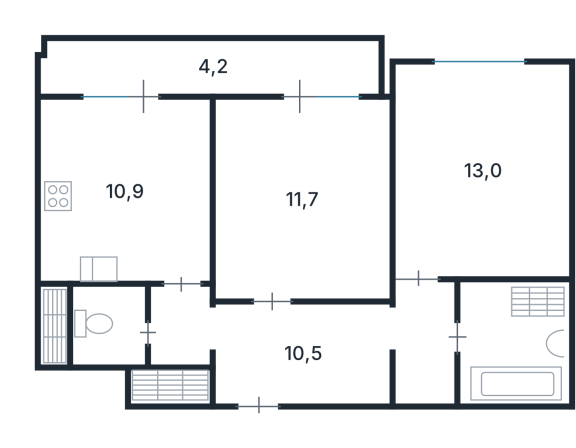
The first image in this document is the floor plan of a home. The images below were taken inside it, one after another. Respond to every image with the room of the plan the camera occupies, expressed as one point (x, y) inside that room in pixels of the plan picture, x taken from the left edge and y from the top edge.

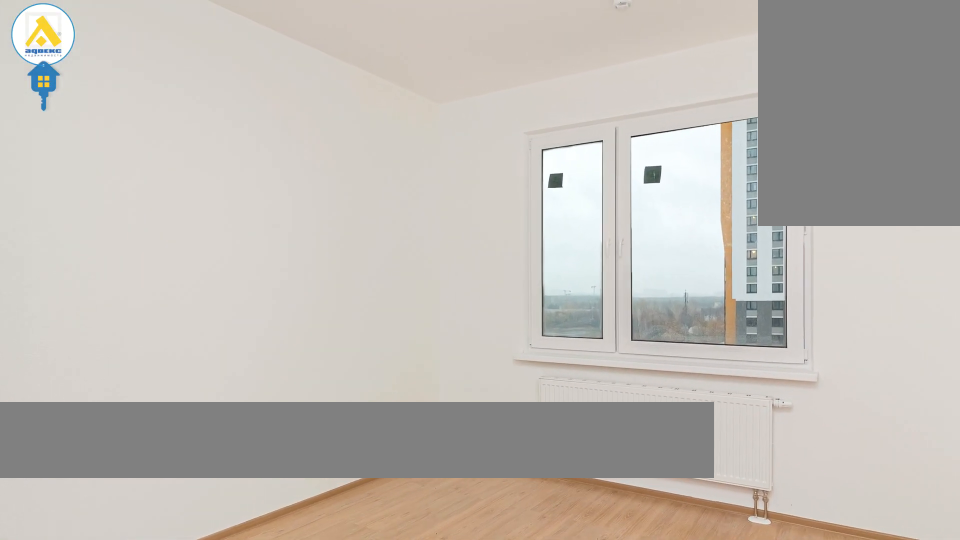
(484, 176)
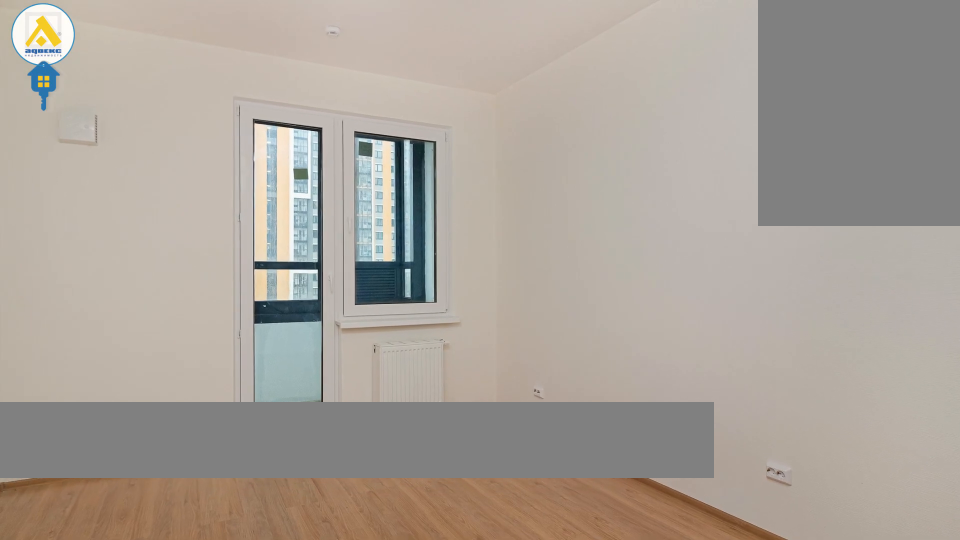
(308, 199)
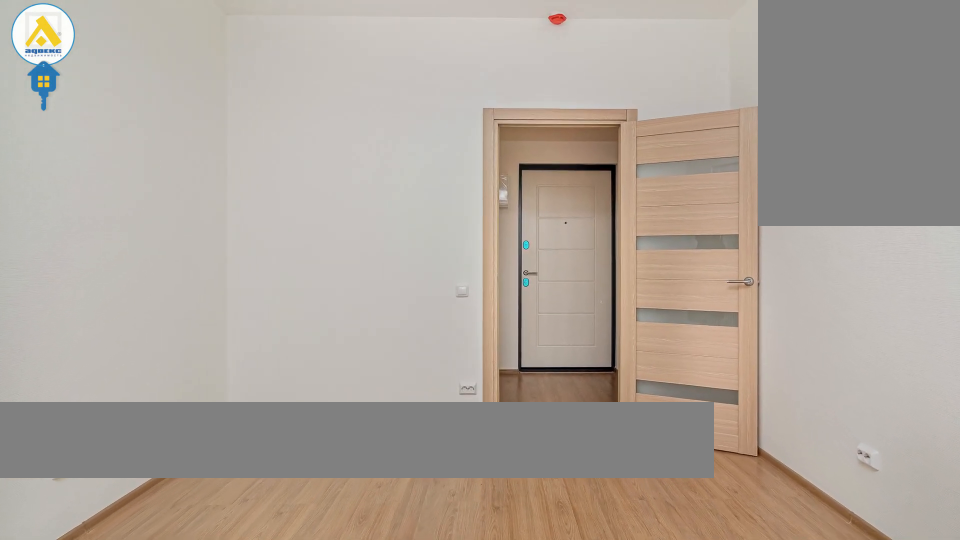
(308, 199)
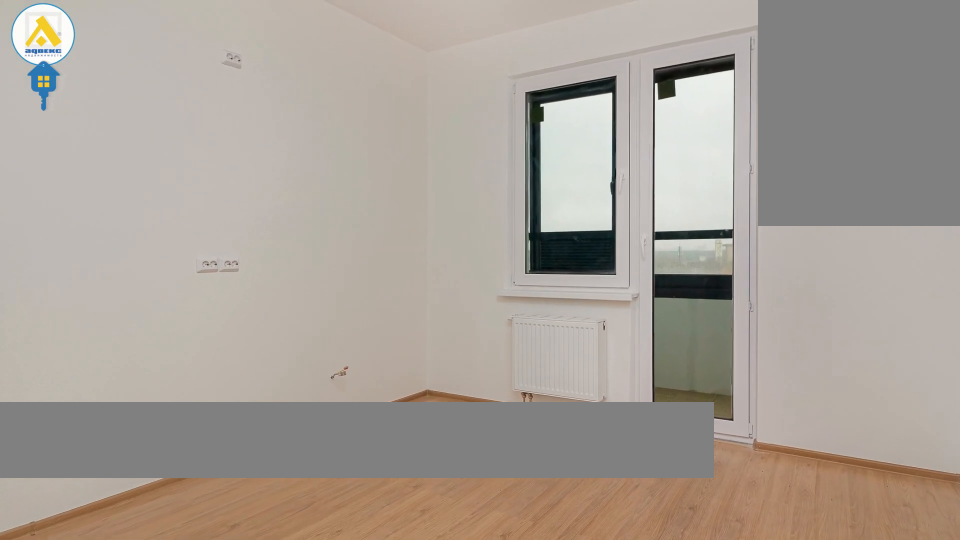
(121, 203)
